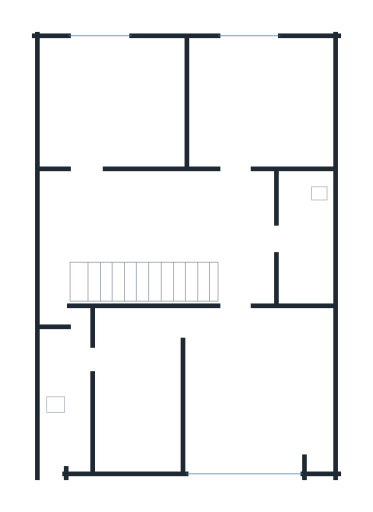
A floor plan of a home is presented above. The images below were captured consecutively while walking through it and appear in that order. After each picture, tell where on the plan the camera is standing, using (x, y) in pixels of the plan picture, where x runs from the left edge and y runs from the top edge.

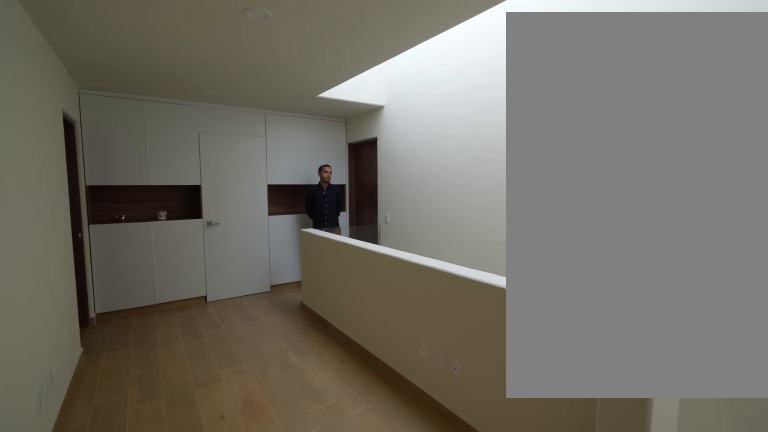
(49, 220)
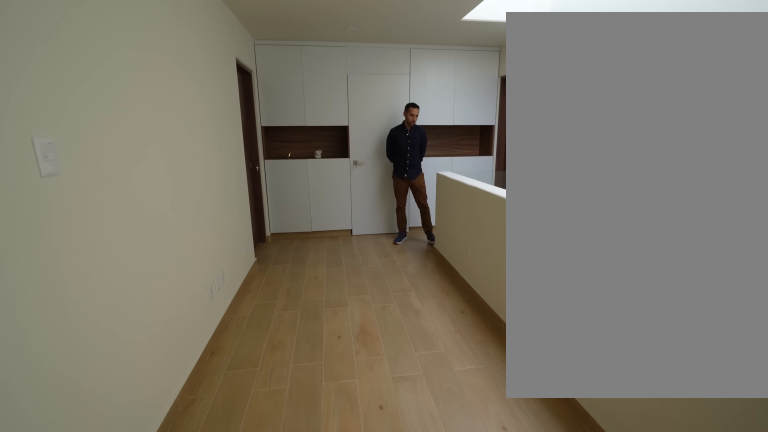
(54, 210)
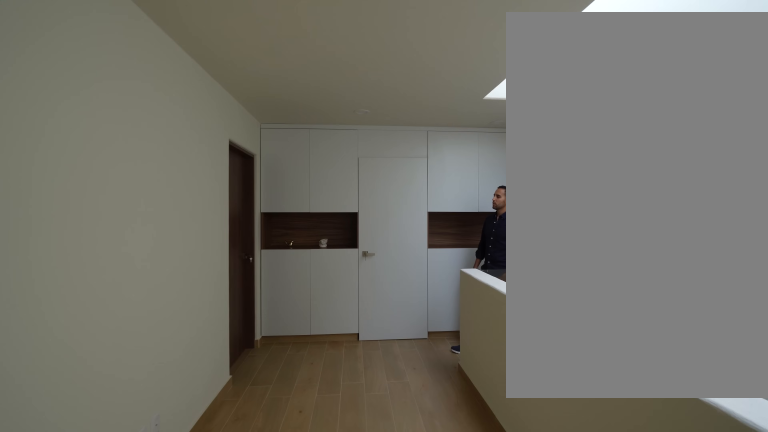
(67, 210)
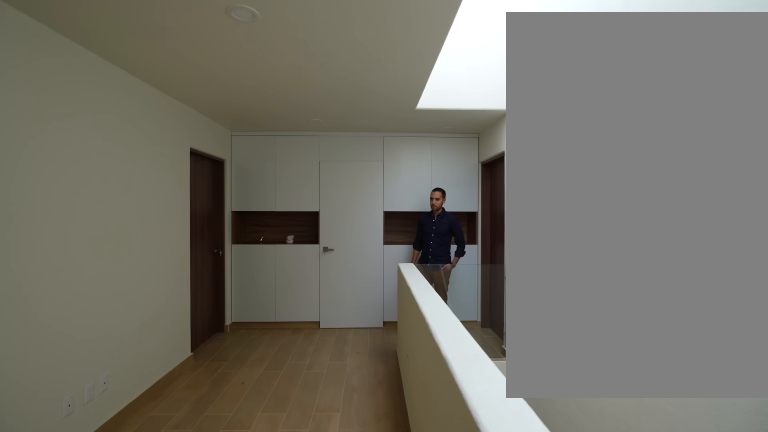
(68, 248)
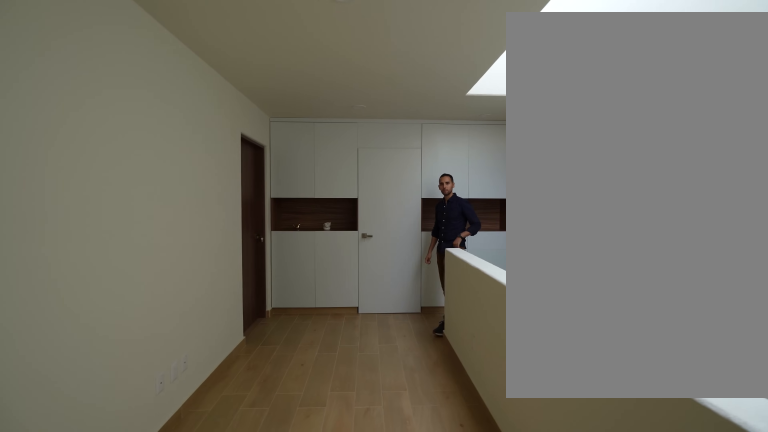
(68, 246)
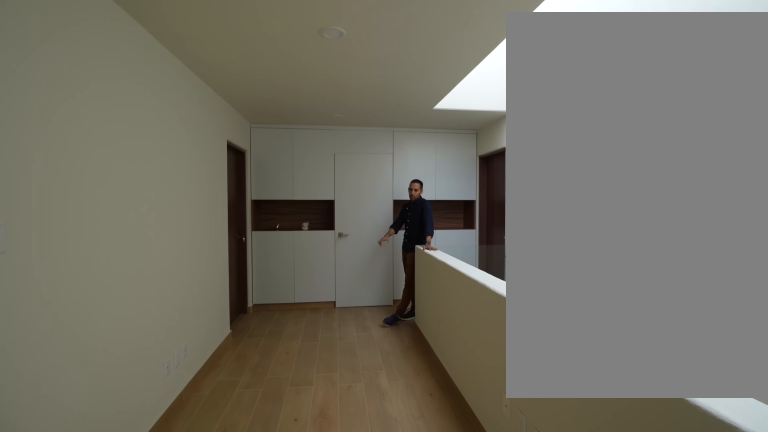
(57, 241)
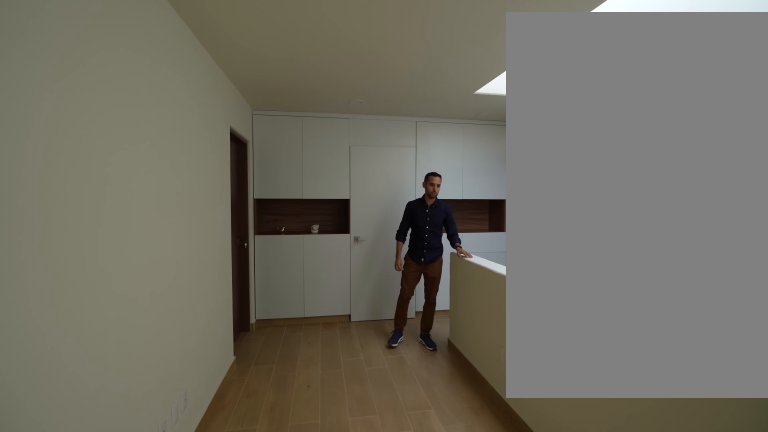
(57, 241)
